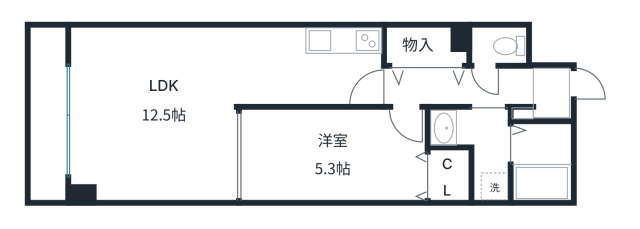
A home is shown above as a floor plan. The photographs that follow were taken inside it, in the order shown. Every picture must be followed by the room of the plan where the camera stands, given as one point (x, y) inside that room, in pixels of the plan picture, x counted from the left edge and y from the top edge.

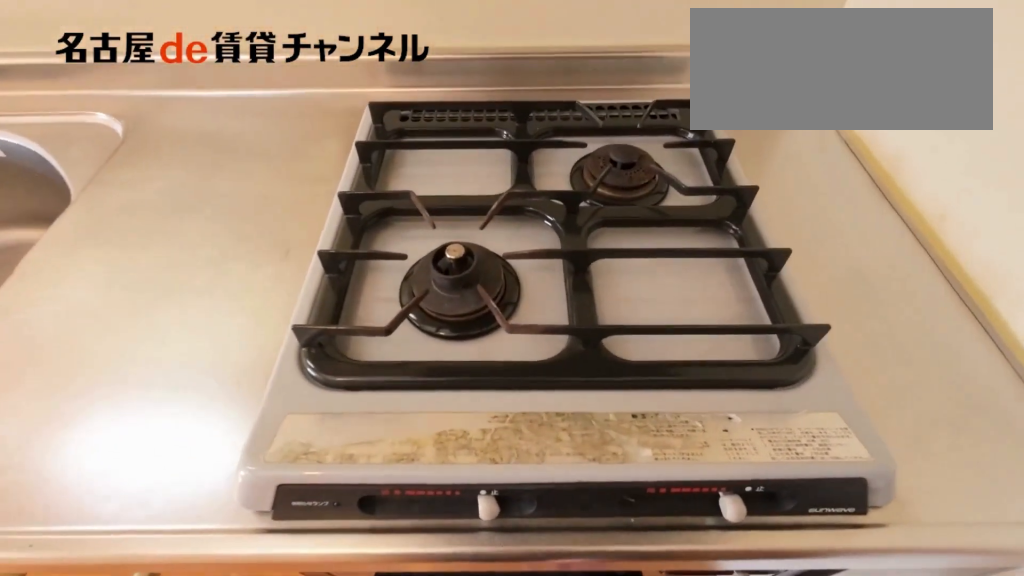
(344, 42)
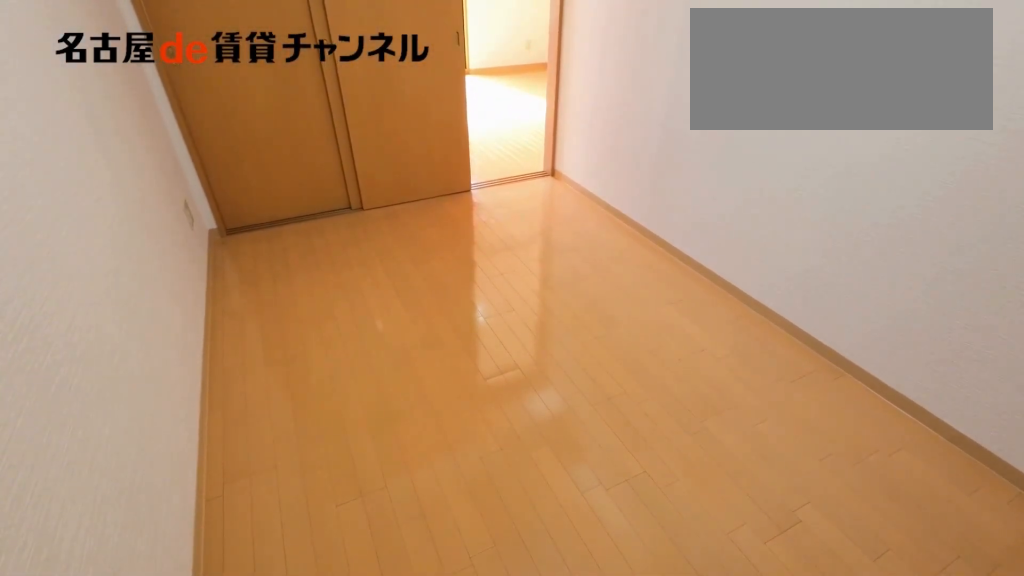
(333, 155)
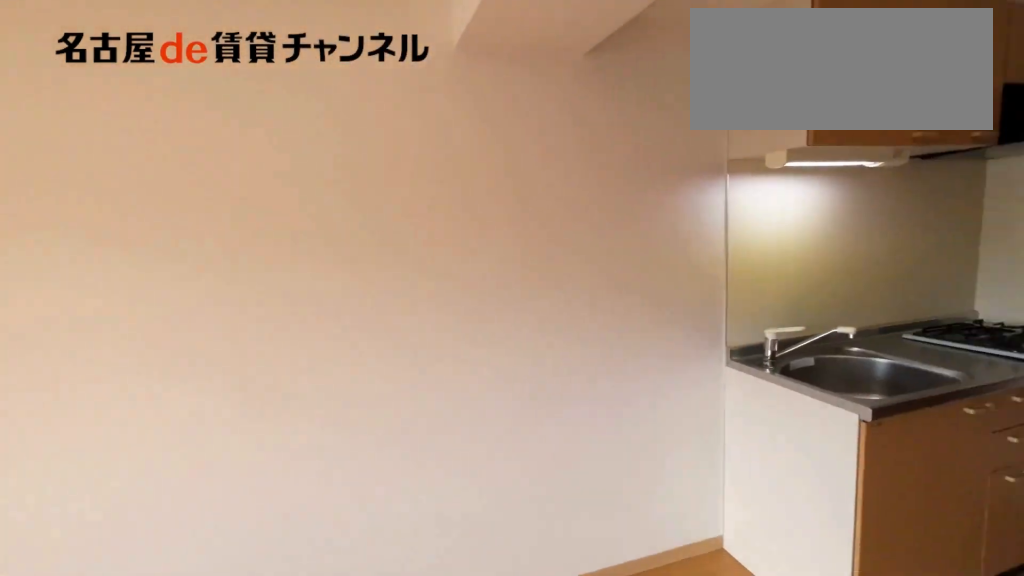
(307, 80)
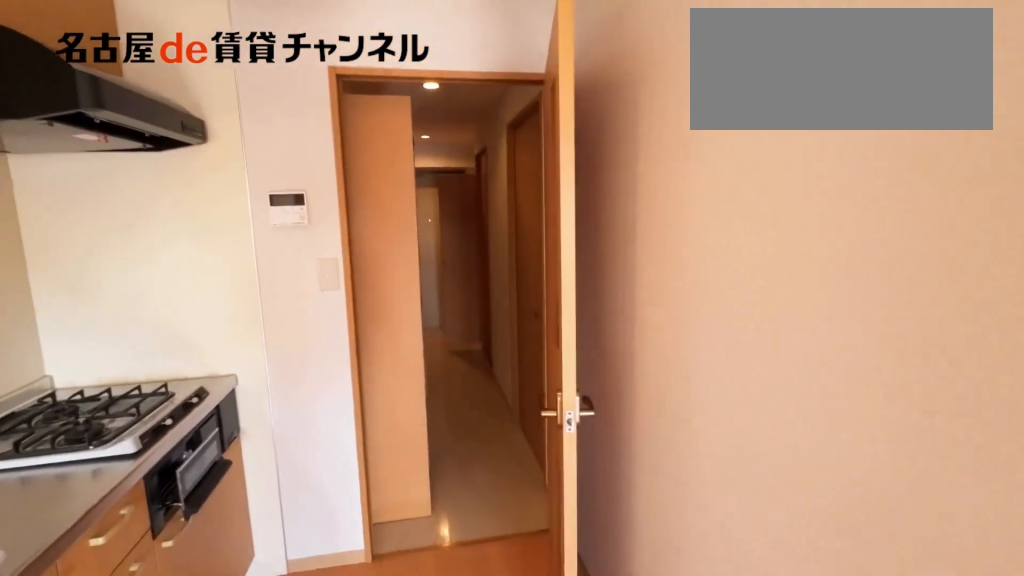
(307, 80)
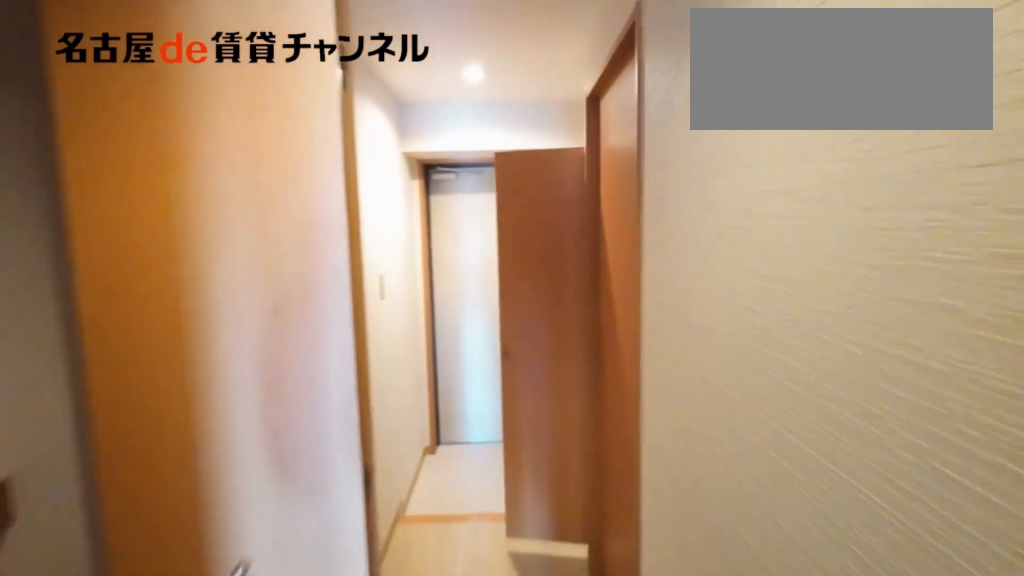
(460, 87)
